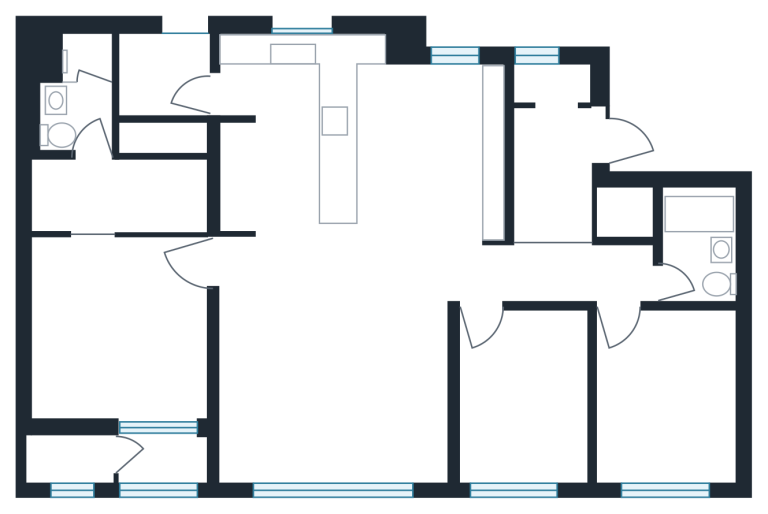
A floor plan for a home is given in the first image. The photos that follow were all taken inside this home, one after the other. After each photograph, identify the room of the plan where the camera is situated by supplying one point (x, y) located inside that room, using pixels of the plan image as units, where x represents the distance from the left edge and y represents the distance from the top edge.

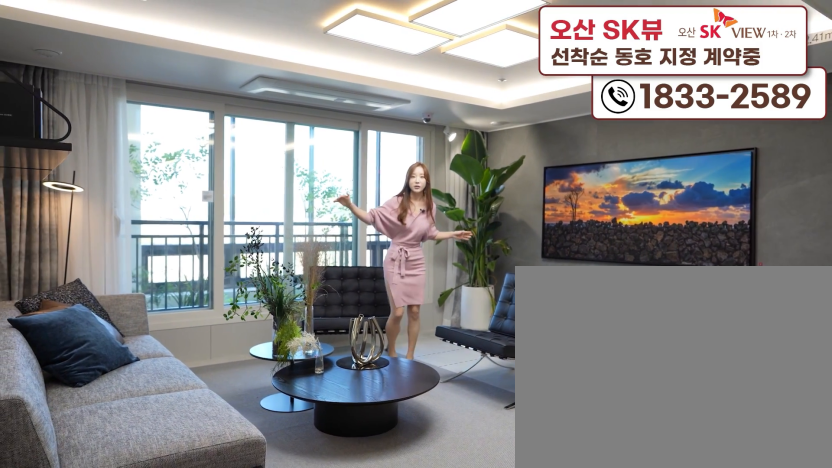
(337, 423)
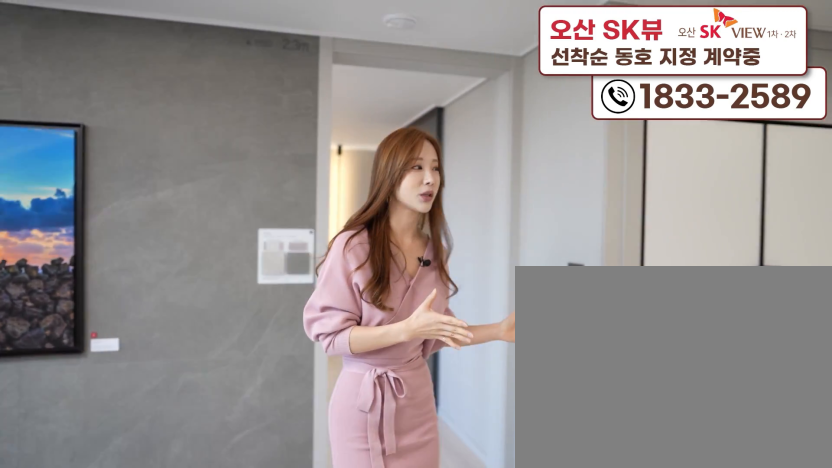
(337, 423)
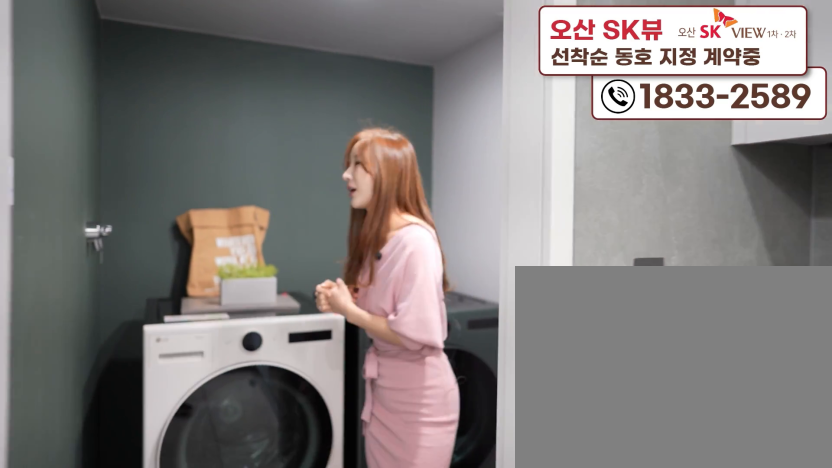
(306, 243)
